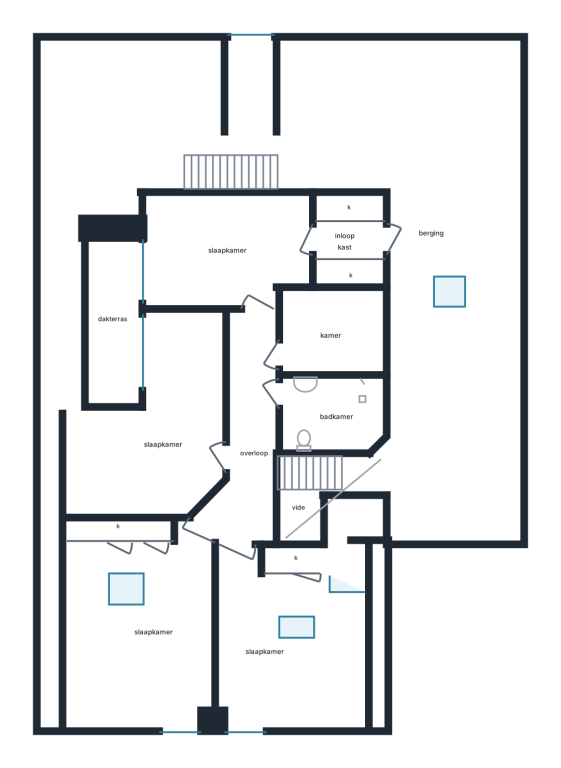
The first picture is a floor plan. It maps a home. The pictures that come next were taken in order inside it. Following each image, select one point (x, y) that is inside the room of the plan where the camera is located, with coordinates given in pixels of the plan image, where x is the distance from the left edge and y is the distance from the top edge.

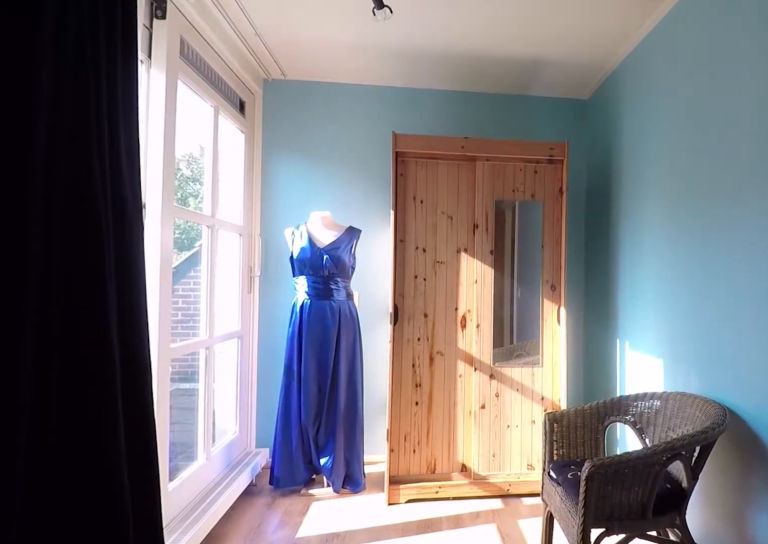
(171, 421)
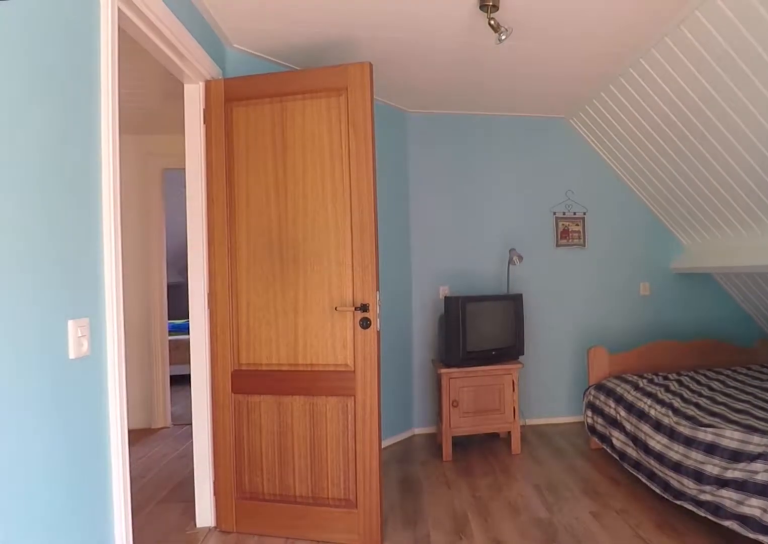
(171, 421)
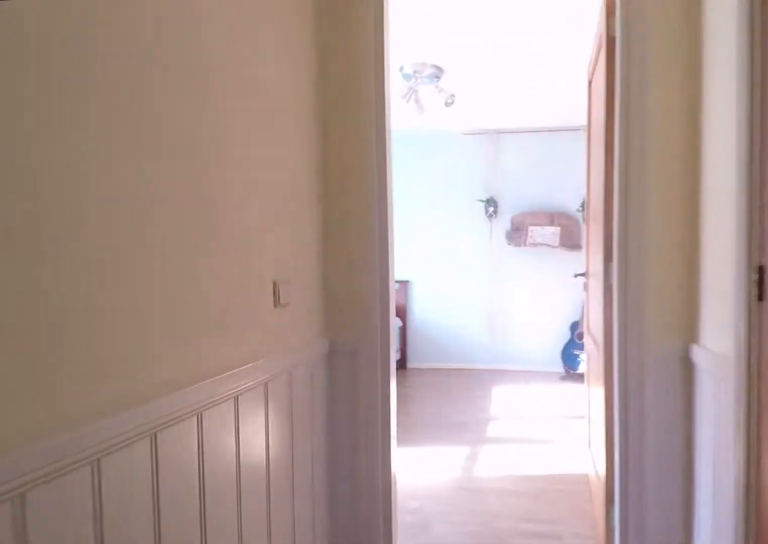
(248, 436)
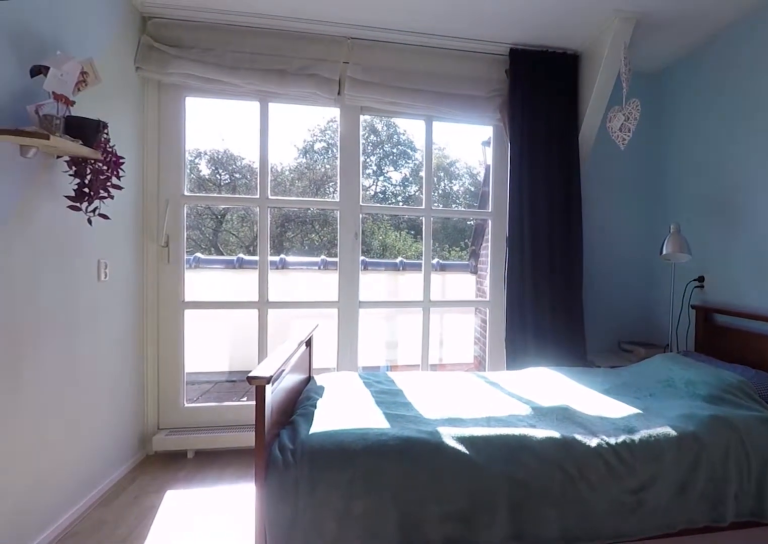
(225, 249)
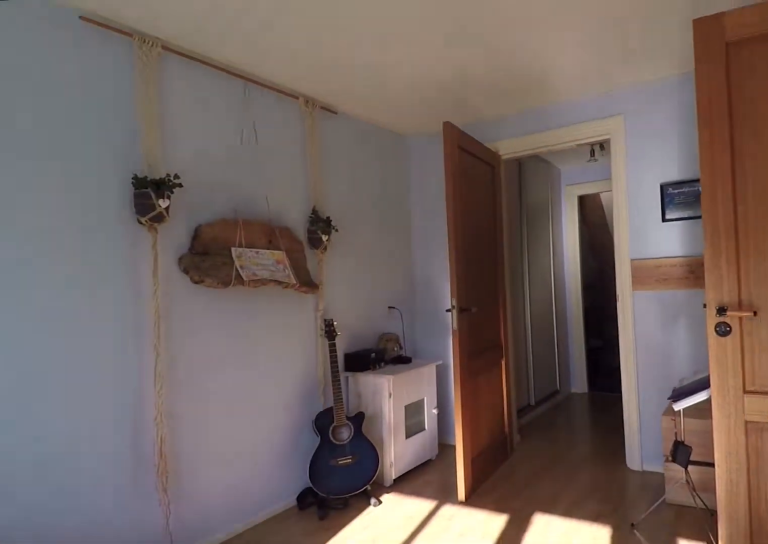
(225, 249)
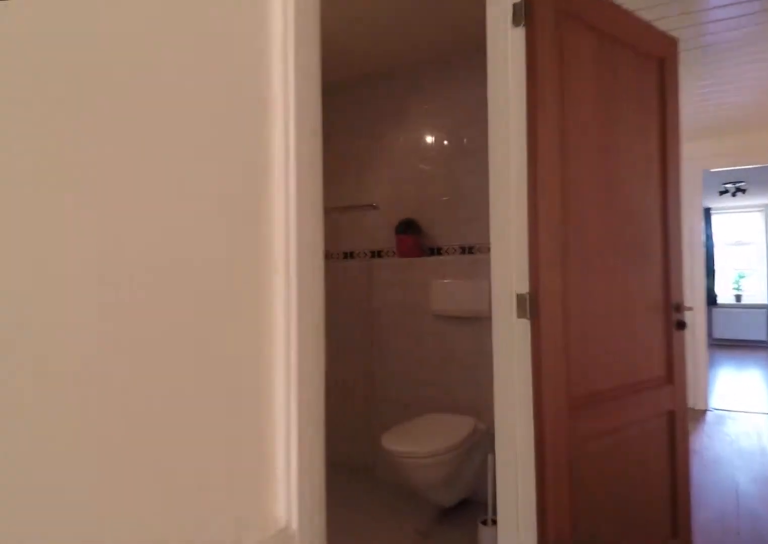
(248, 436)
